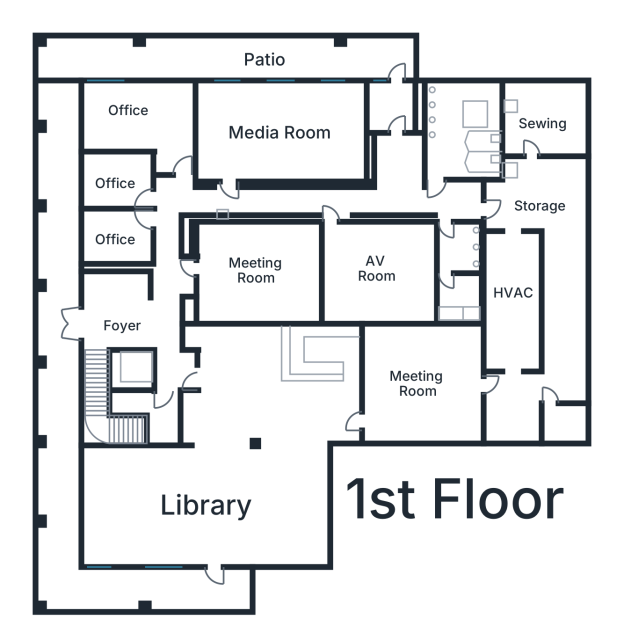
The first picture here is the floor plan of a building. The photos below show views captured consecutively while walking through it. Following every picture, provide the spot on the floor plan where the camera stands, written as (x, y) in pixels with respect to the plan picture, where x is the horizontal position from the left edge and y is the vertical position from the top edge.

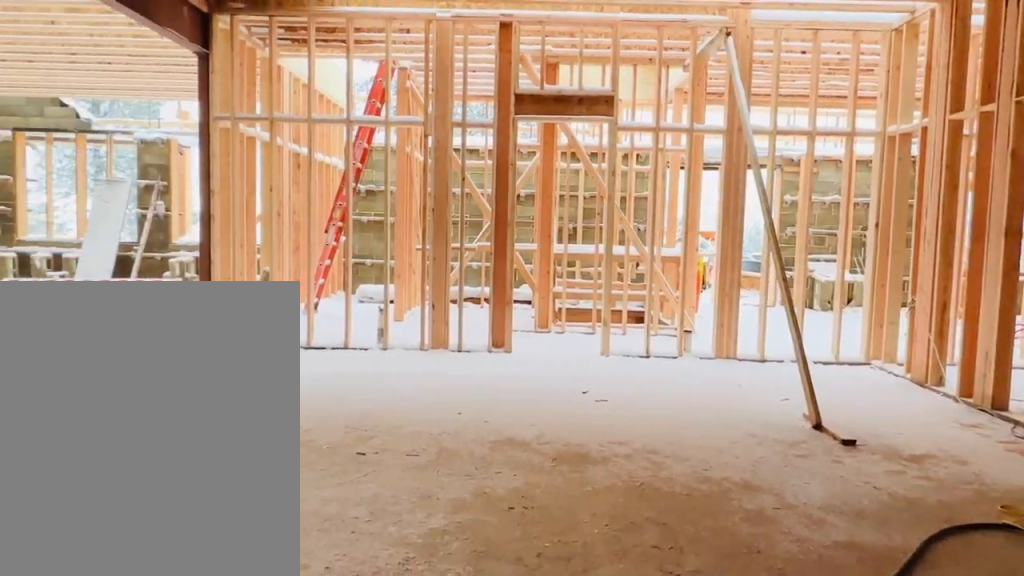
(331, 386)
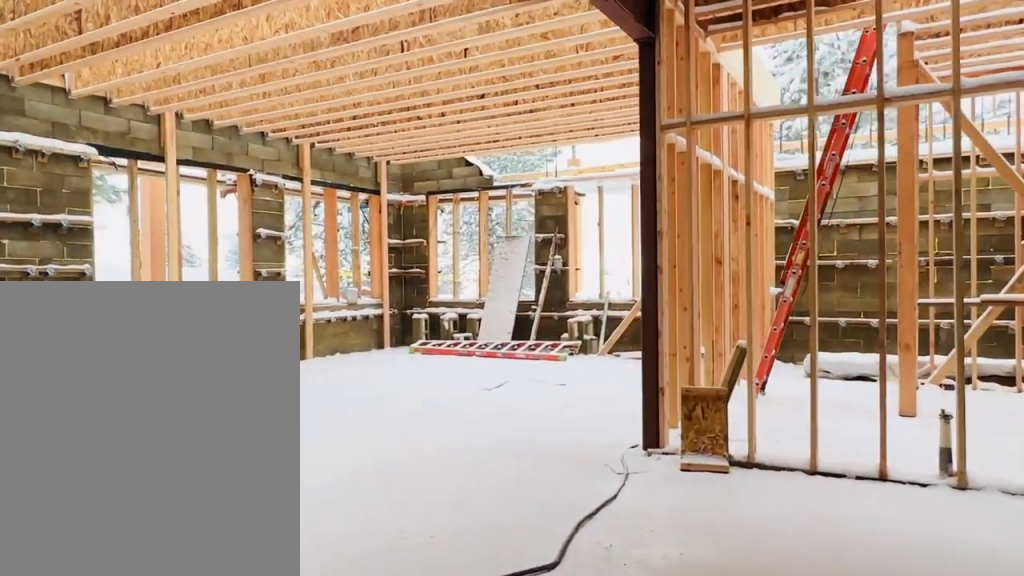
(288, 412)
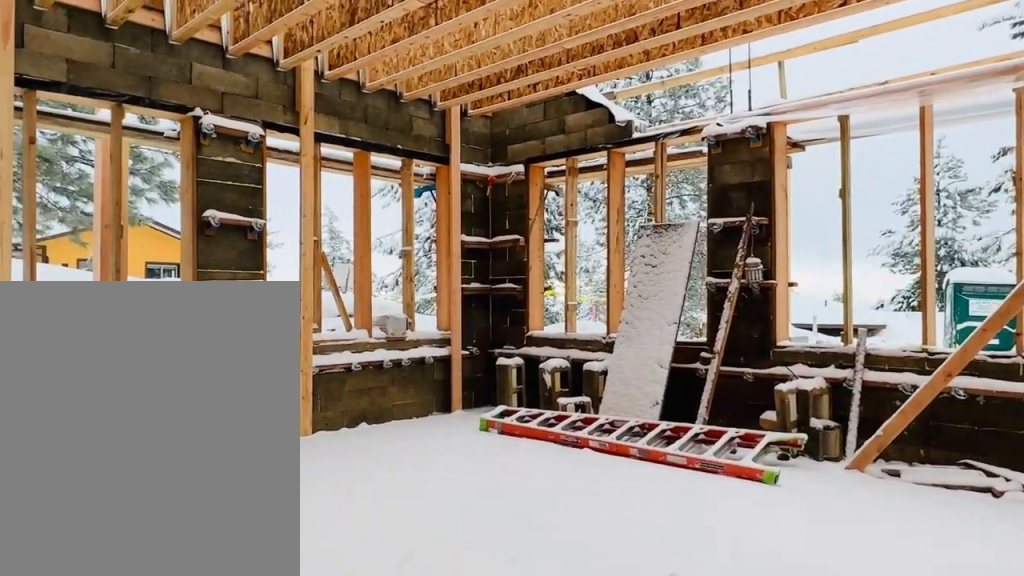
(188, 470)
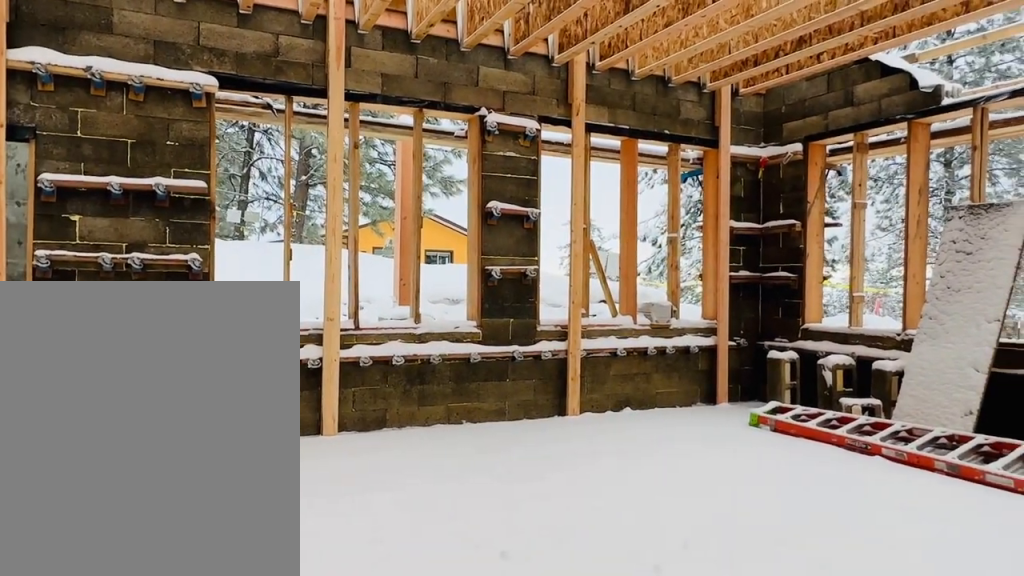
(188, 469)
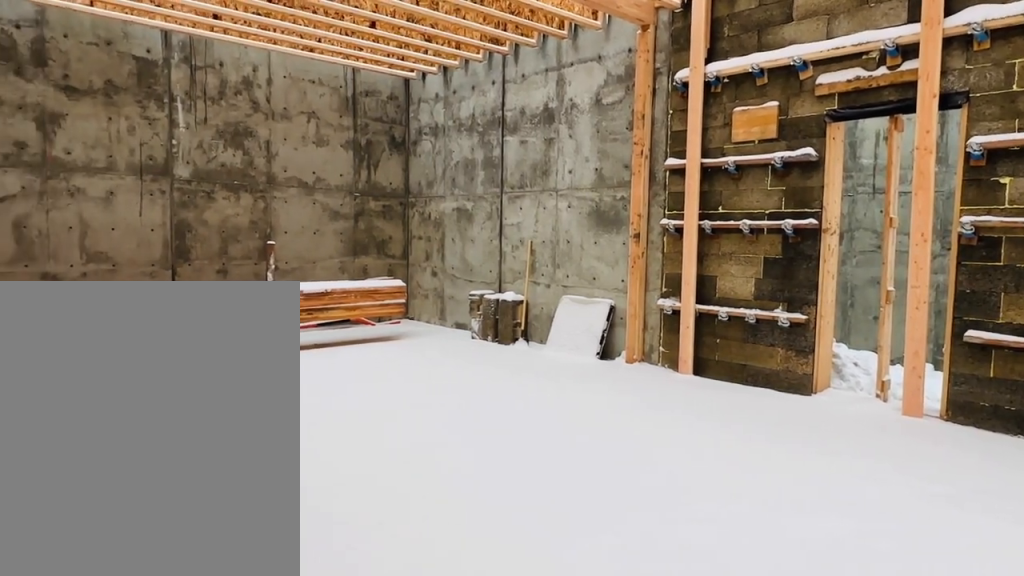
(188, 469)
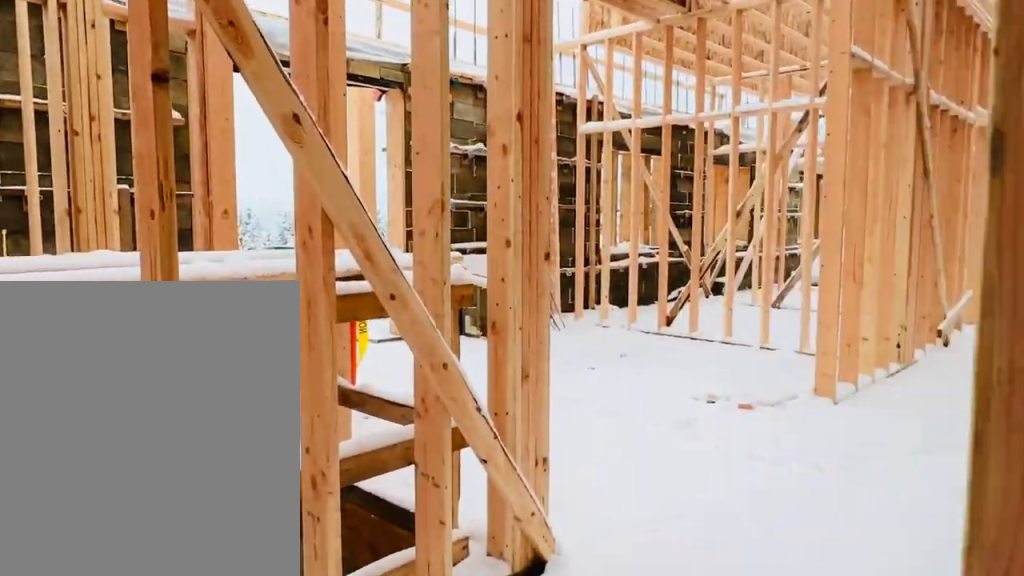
(190, 370)
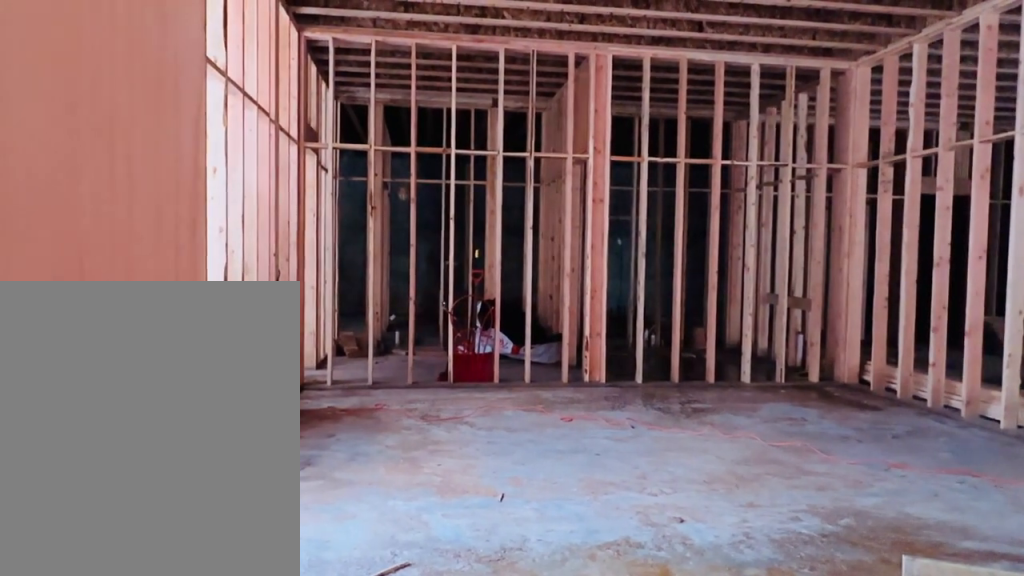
(305, 258)
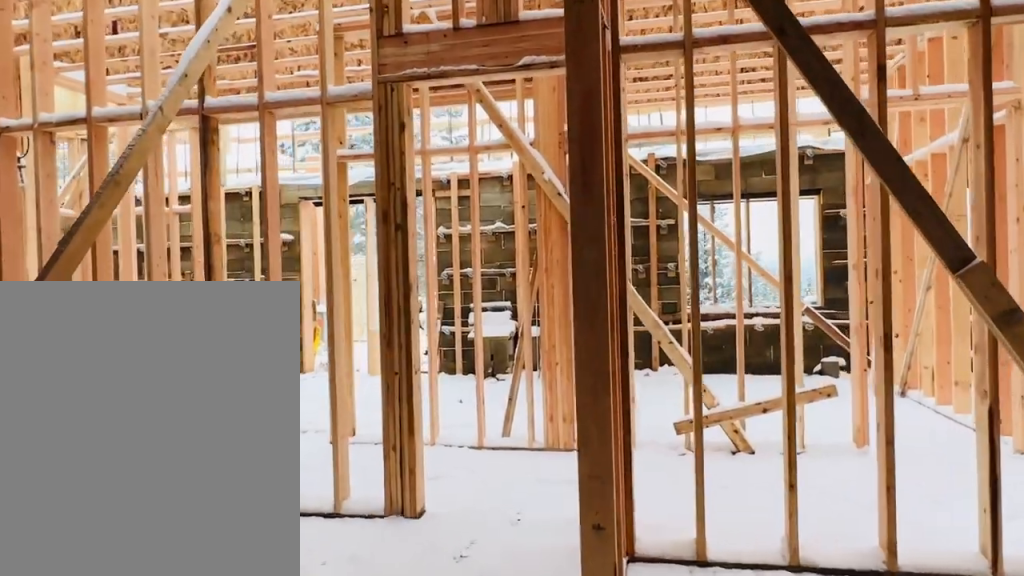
(240, 260)
